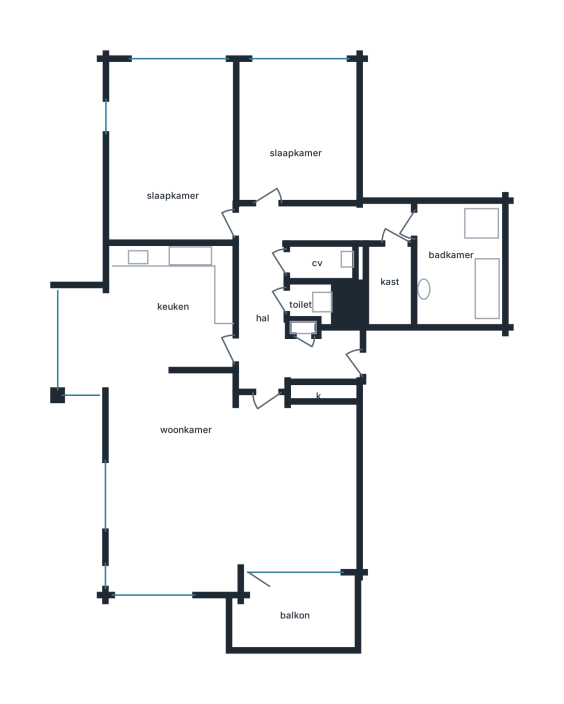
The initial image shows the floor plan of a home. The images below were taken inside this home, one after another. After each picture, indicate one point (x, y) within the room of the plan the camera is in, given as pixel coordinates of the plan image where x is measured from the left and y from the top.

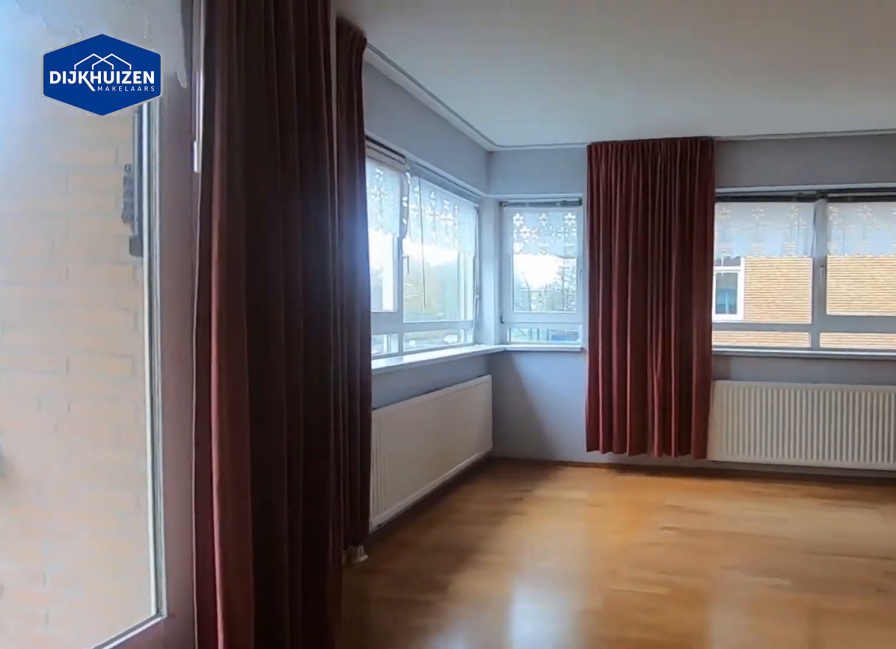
(170, 496)
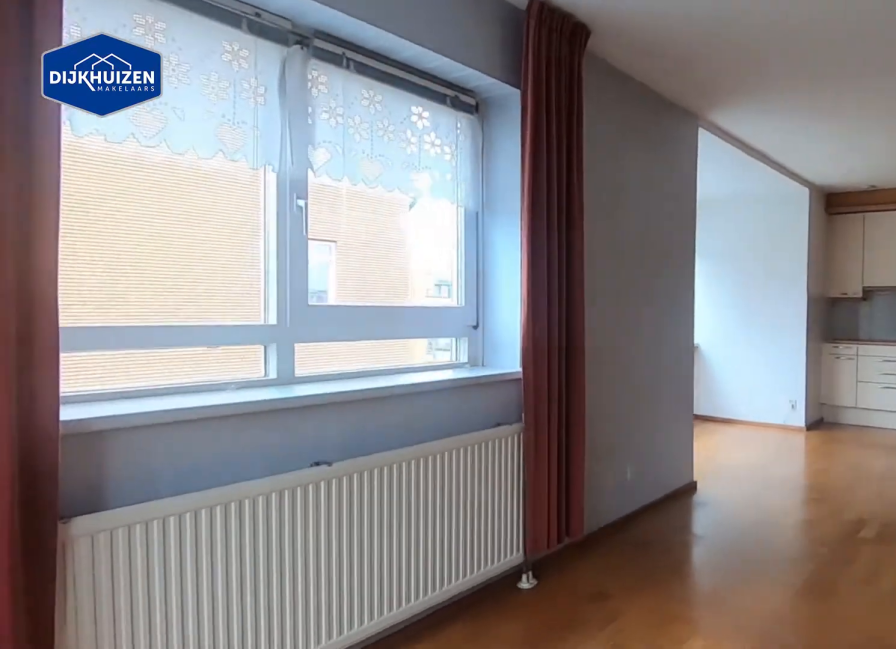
(170, 496)
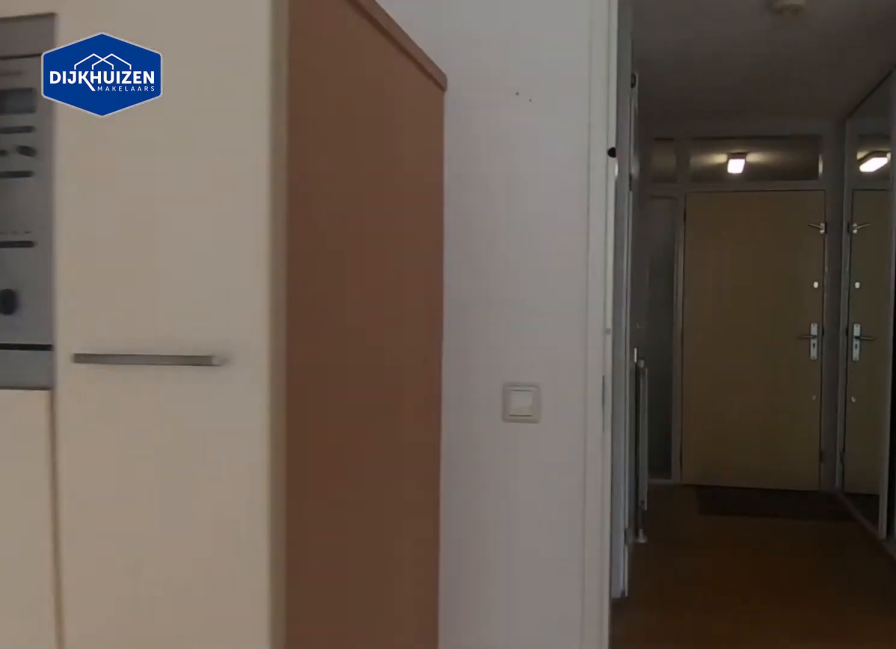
(222, 275)
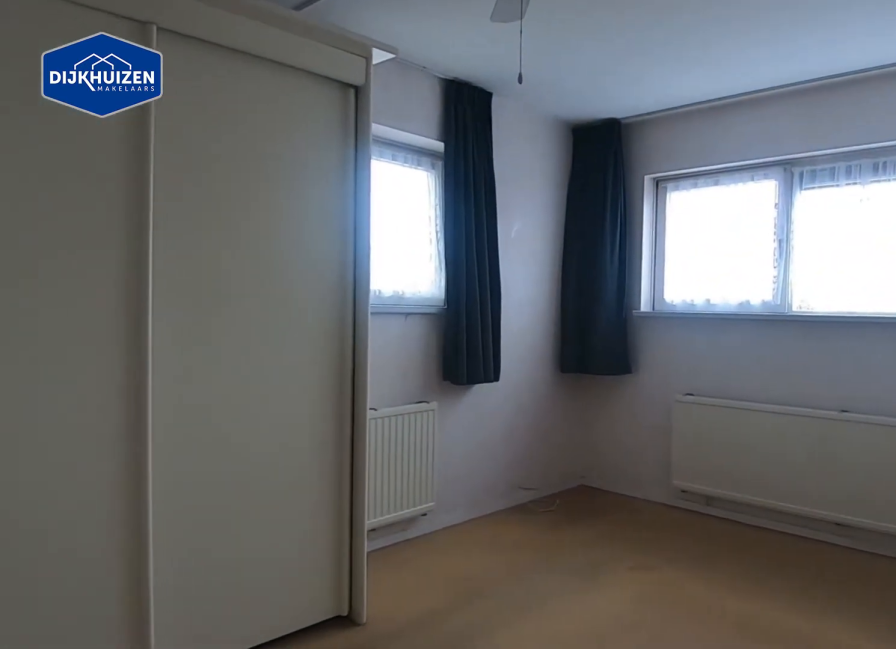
(175, 231)
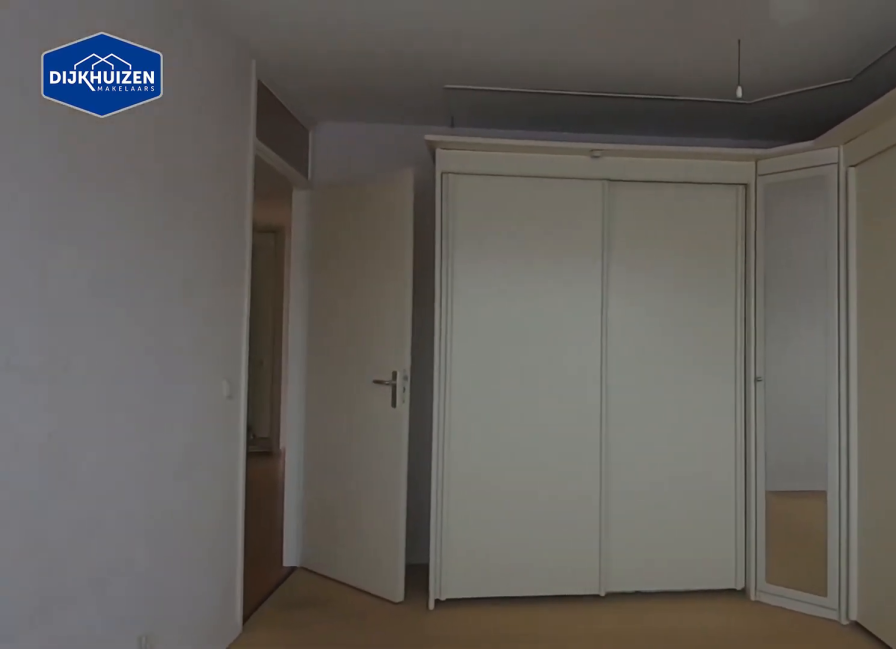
(175, 231)
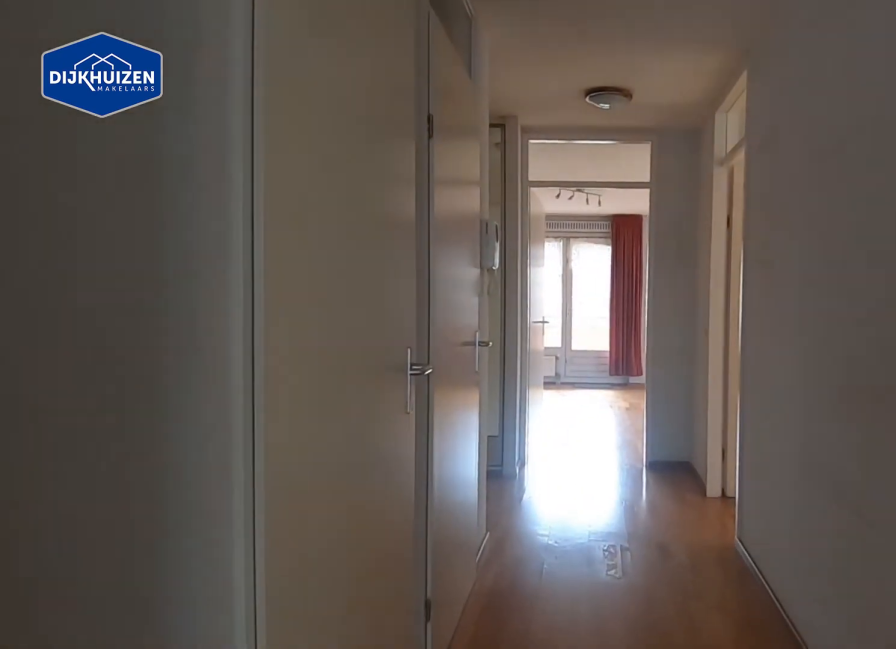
(324, 223)
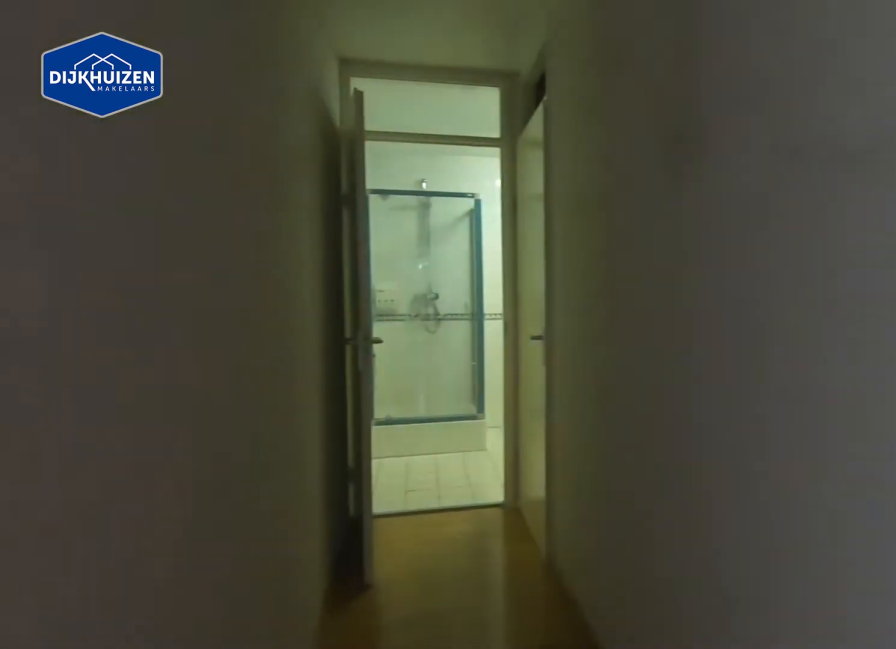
(265, 227)
